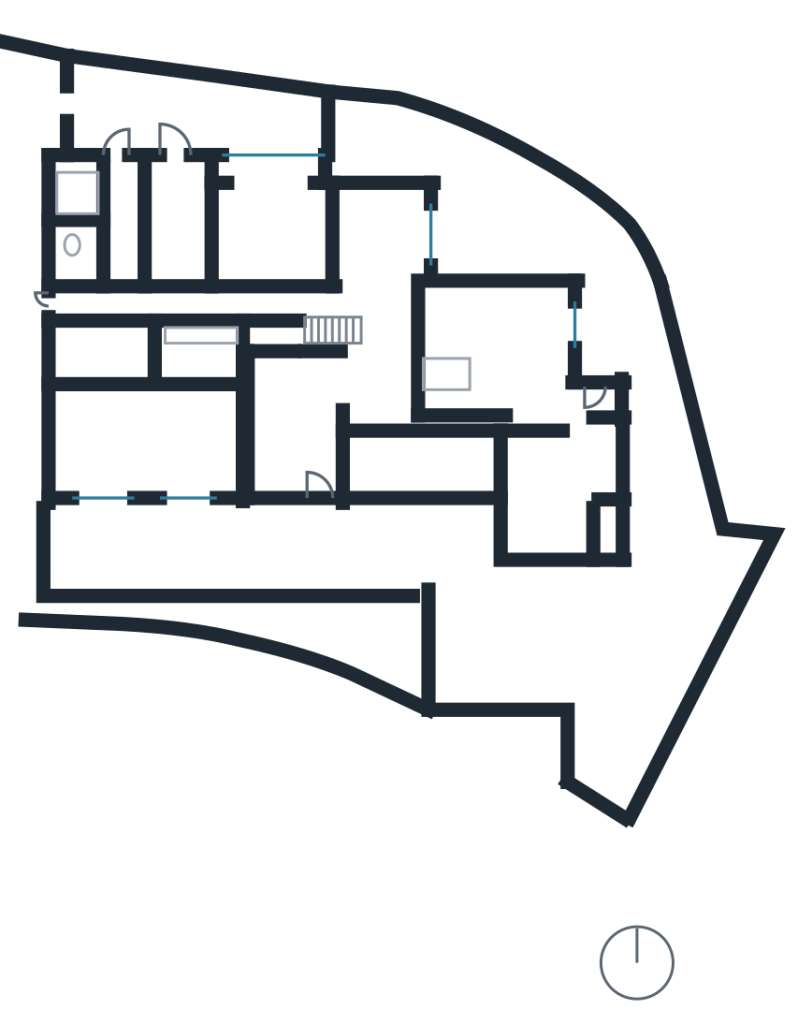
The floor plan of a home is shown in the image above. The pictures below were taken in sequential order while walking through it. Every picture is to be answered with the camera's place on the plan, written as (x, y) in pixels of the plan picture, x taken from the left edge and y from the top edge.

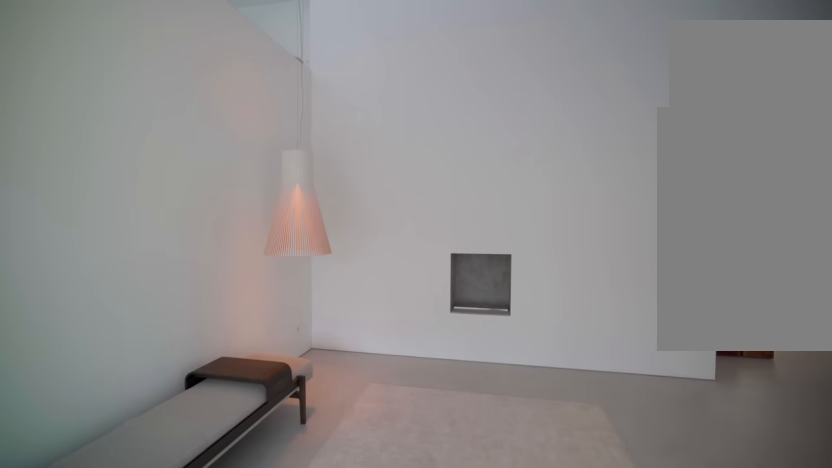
(283, 401)
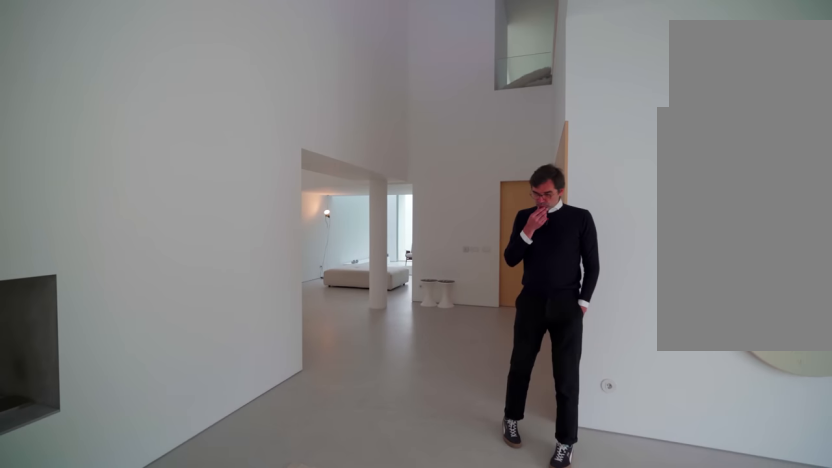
(270, 405)
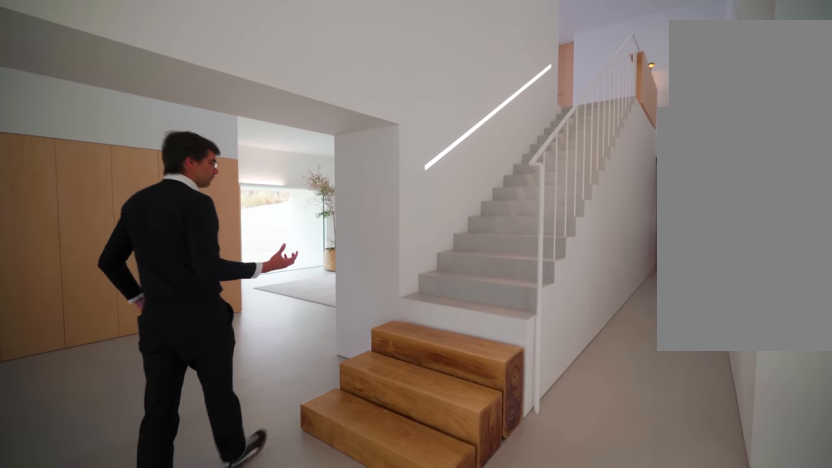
(408, 308)
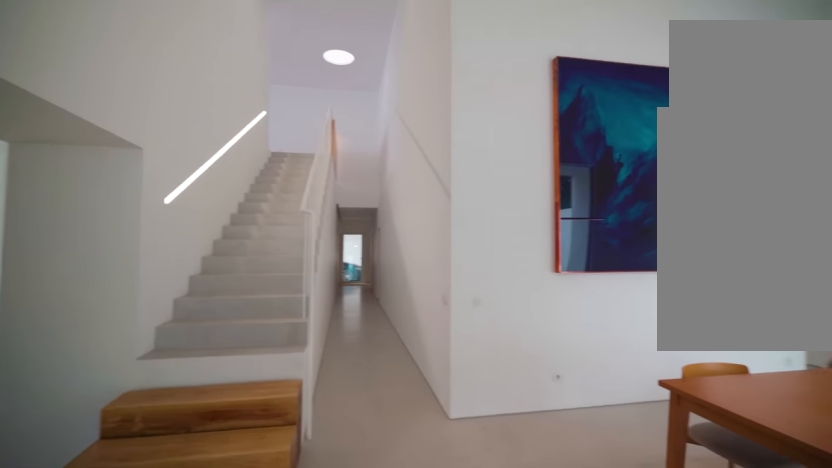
(409, 315)
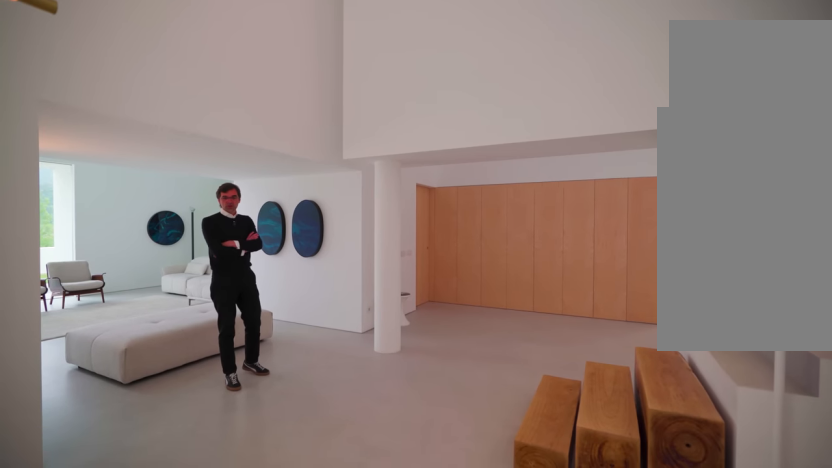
(374, 294)
